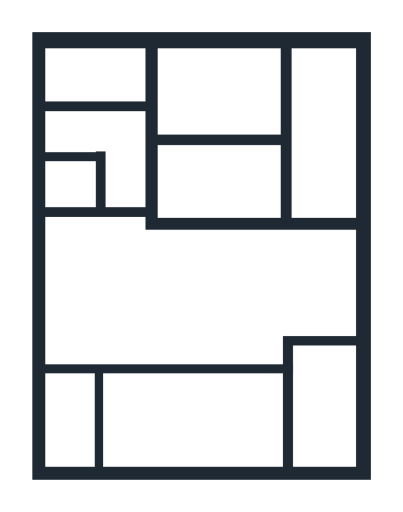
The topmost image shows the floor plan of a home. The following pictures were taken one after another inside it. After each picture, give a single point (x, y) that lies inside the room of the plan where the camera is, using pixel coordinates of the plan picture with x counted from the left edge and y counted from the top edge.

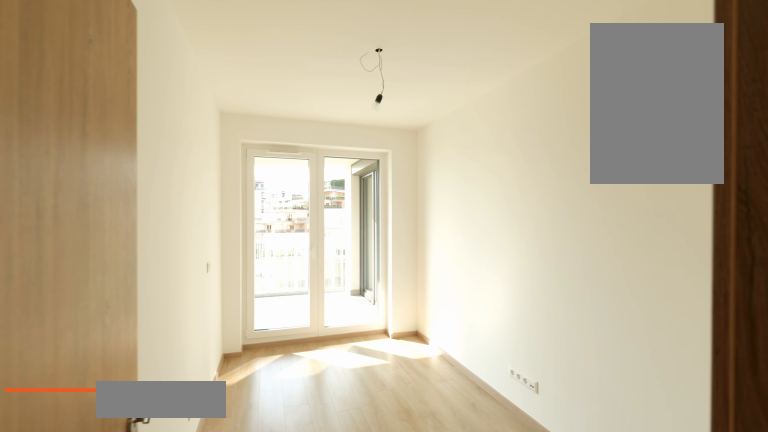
(204, 171)
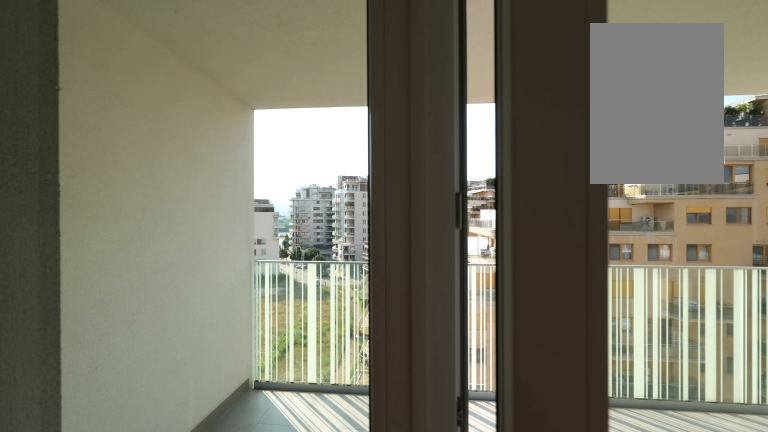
(189, 102)
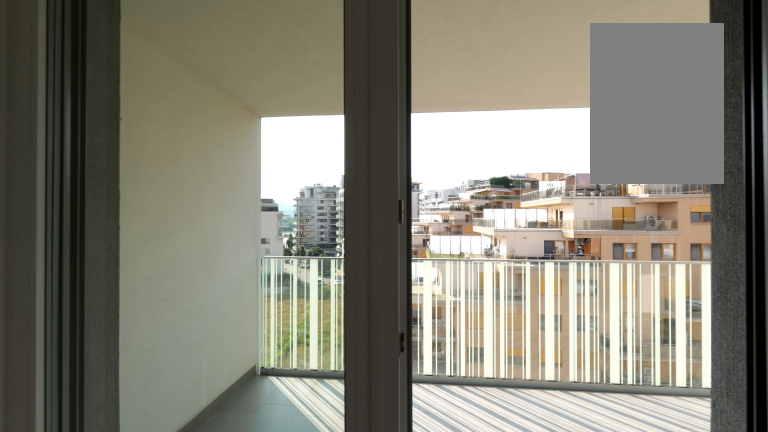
(189, 102)
